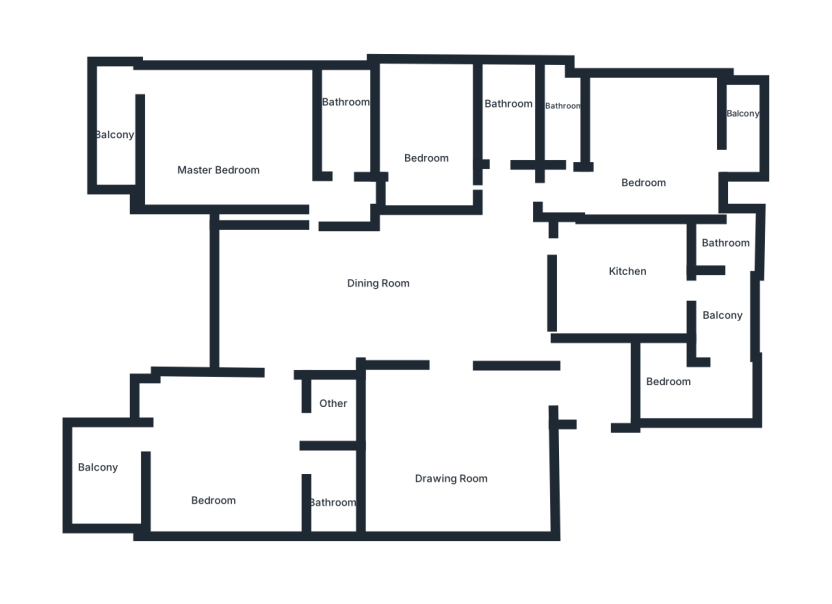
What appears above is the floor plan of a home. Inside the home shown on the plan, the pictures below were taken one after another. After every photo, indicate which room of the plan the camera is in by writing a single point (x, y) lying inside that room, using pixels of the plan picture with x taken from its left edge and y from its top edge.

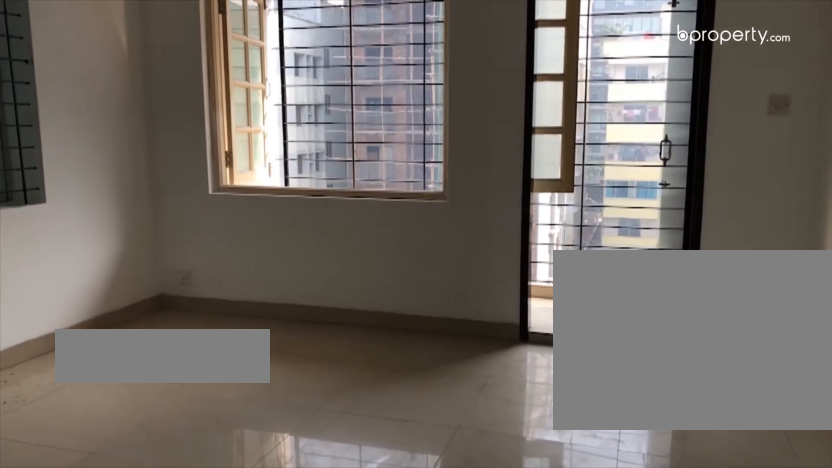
(644, 145)
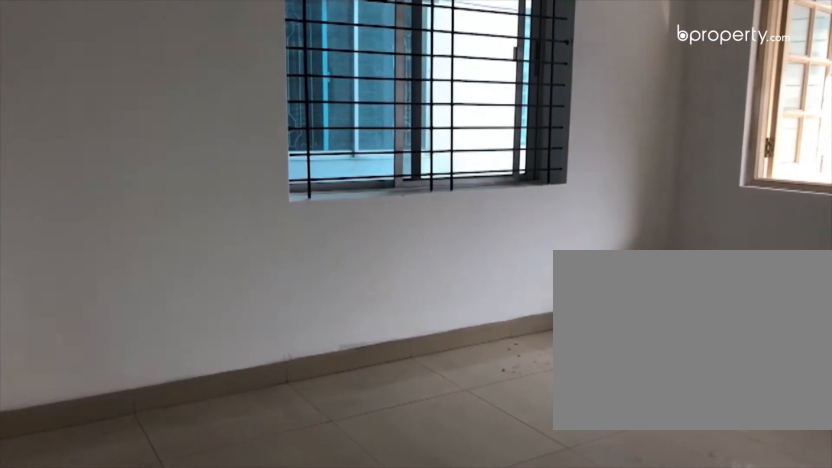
(644, 145)
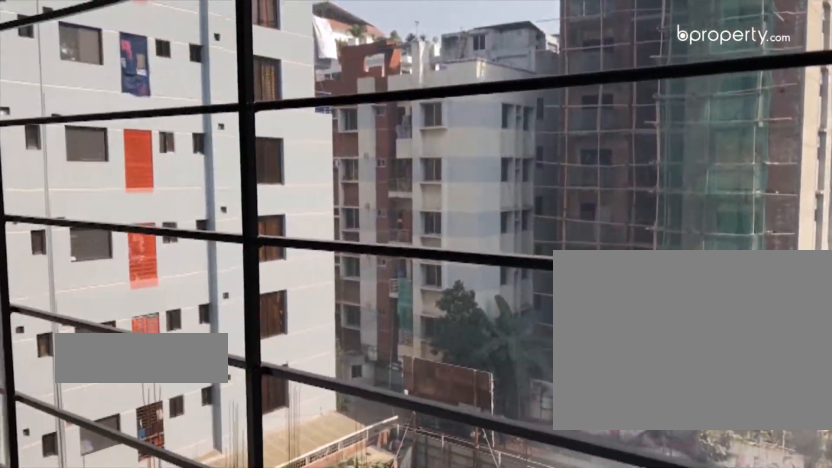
(742, 128)
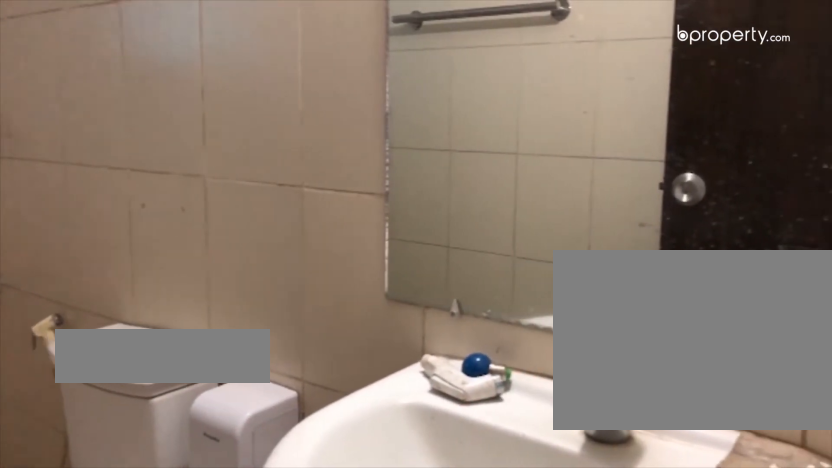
(509, 118)
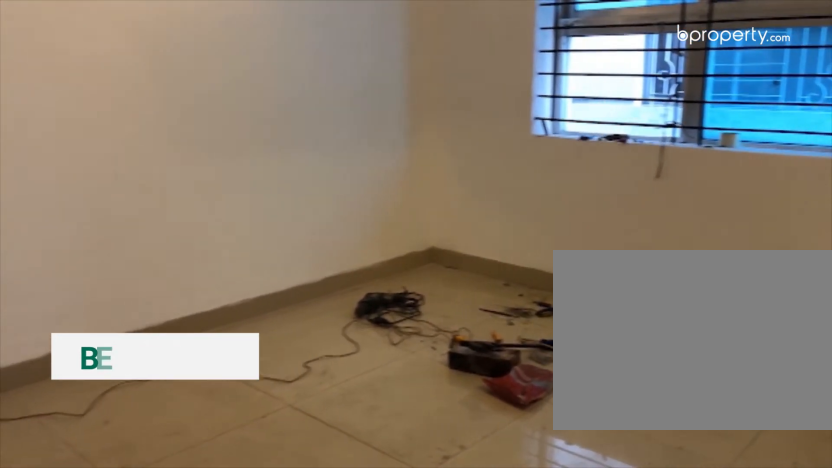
(426, 149)
